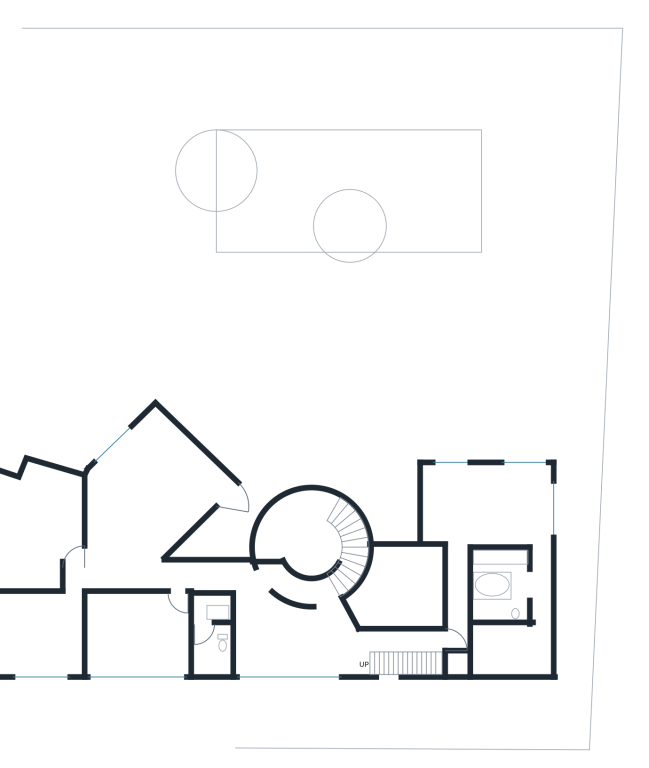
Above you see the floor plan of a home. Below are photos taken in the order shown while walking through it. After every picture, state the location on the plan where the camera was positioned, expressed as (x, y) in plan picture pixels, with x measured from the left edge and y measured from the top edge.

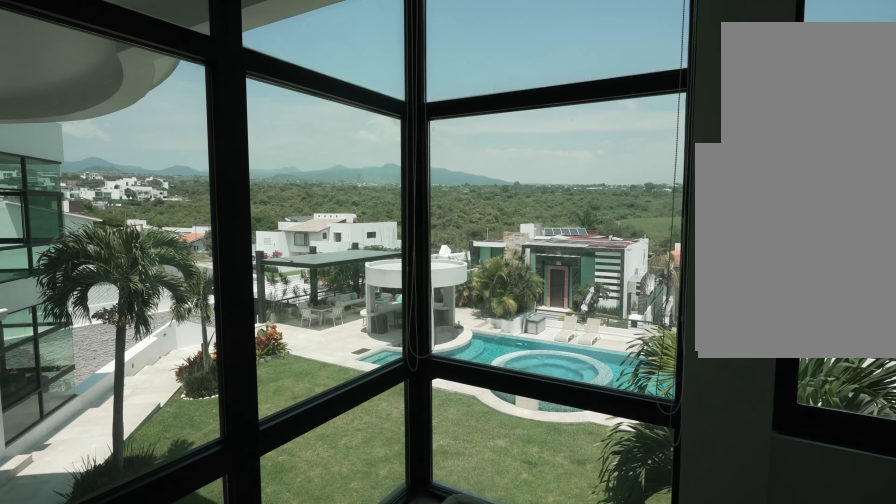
(476, 480)
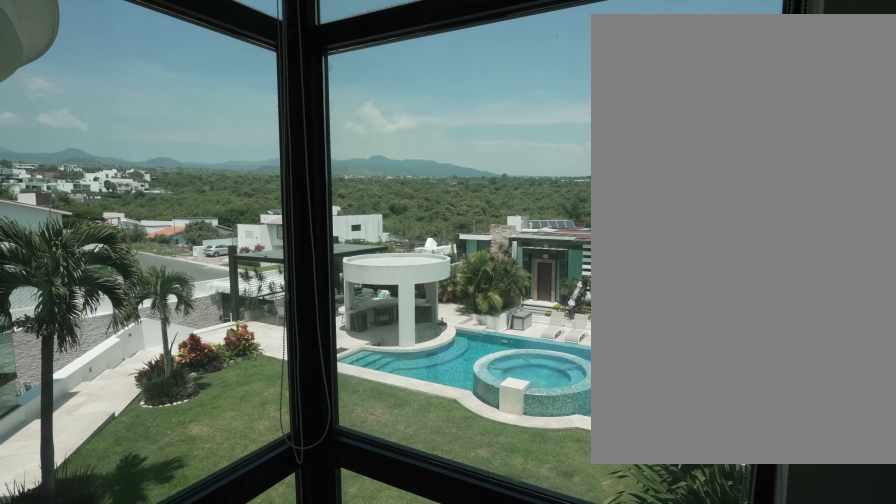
(476, 480)
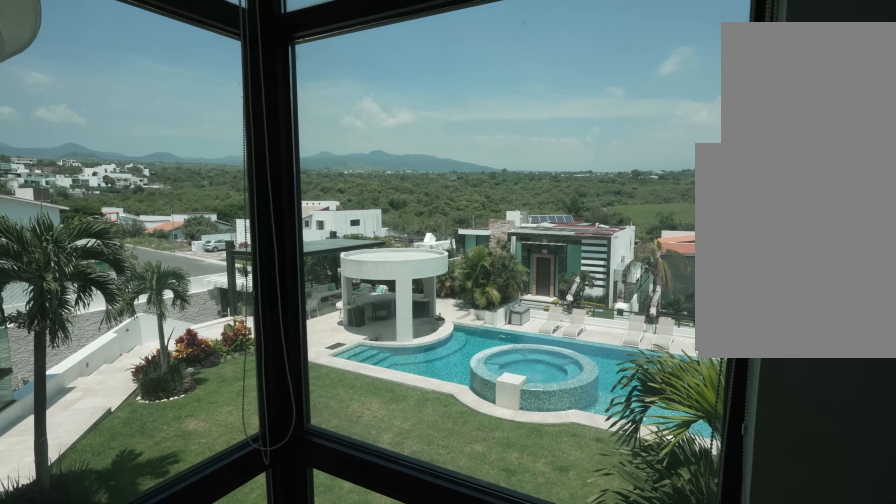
(476, 480)
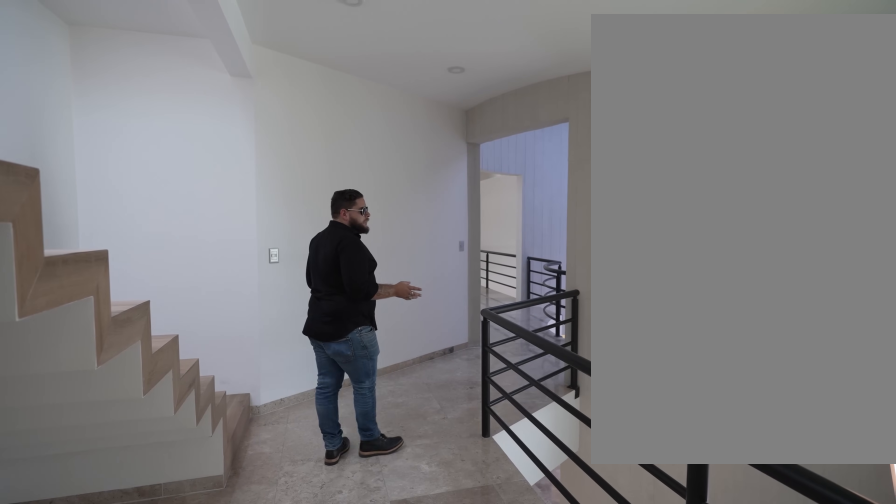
(420, 638)
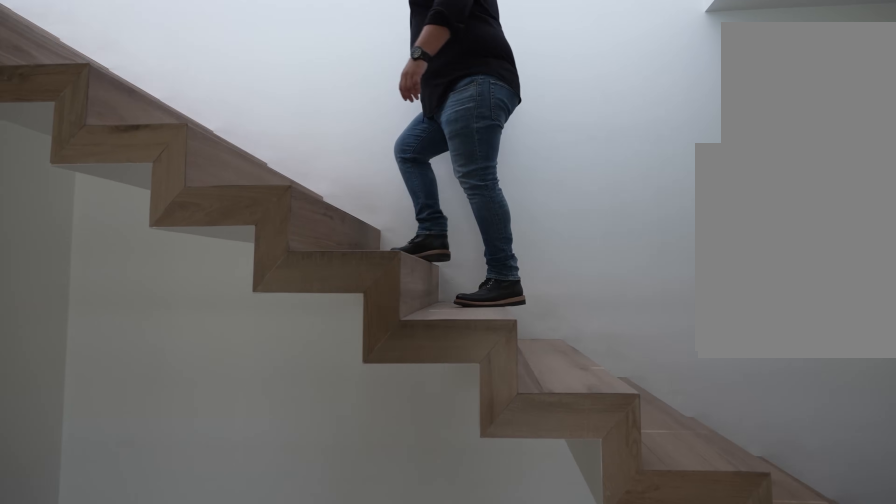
(399, 639)
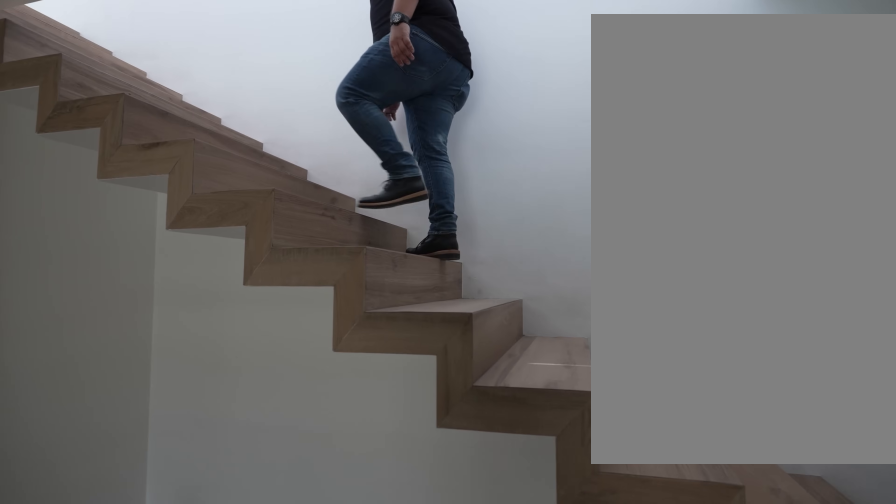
(393, 639)
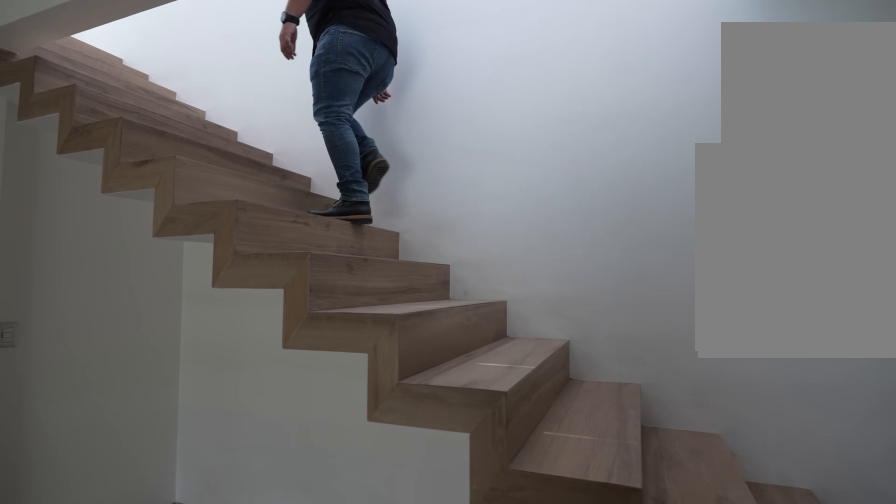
(383, 639)
